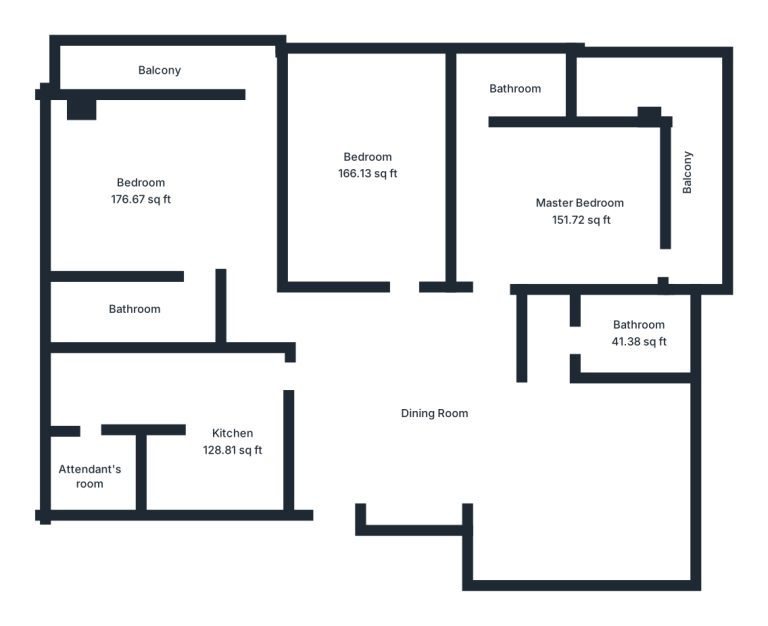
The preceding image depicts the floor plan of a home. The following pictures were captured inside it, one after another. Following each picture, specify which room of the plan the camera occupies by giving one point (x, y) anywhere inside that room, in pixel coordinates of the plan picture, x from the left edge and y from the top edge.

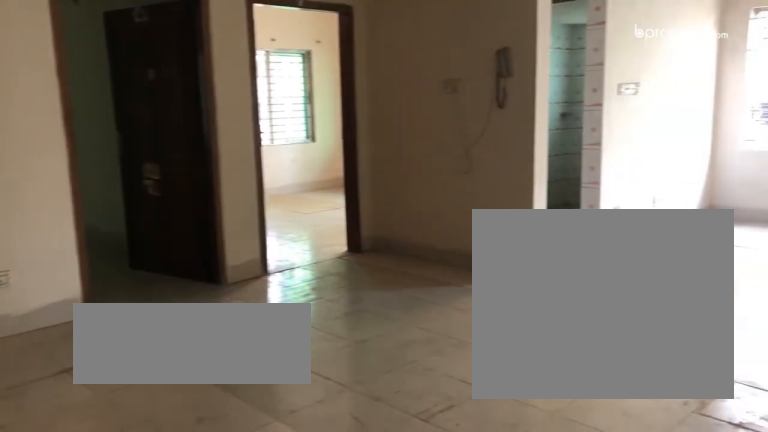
(426, 412)
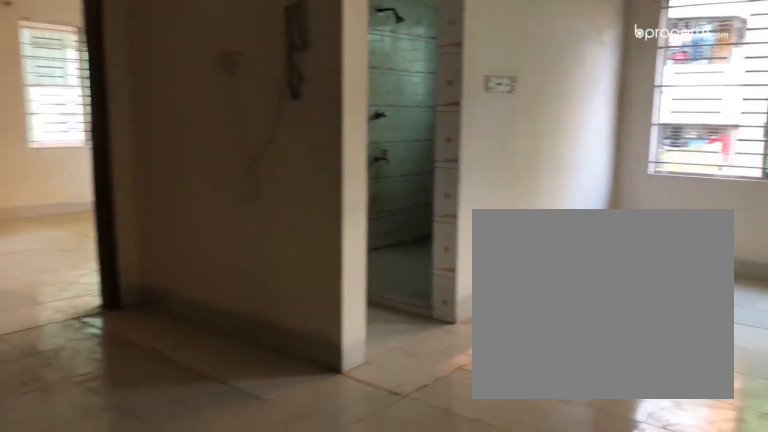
(426, 412)
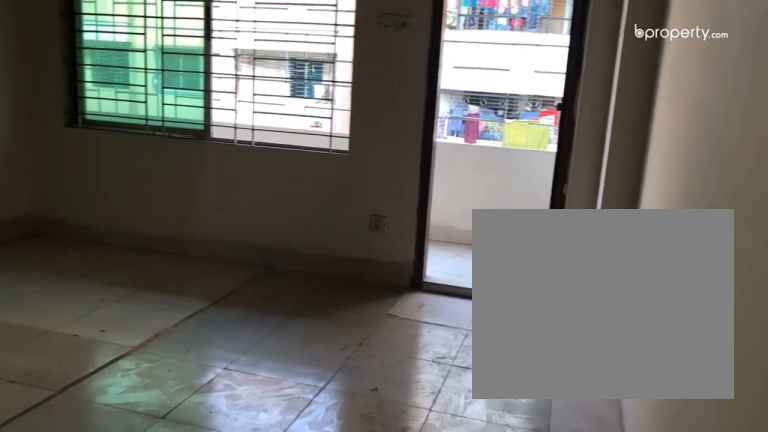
(577, 211)
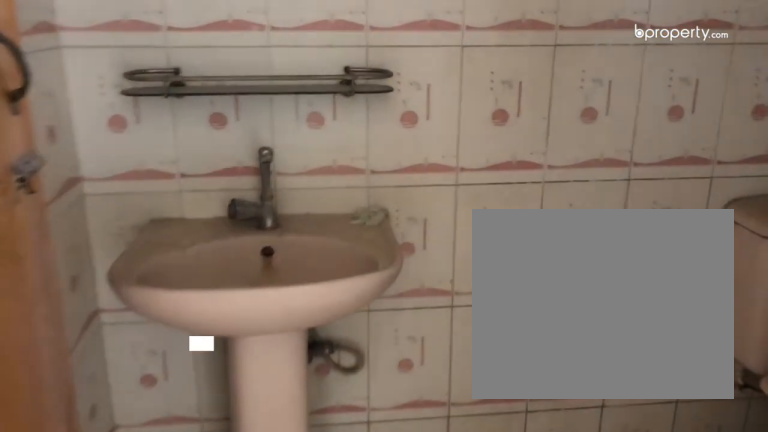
(518, 88)
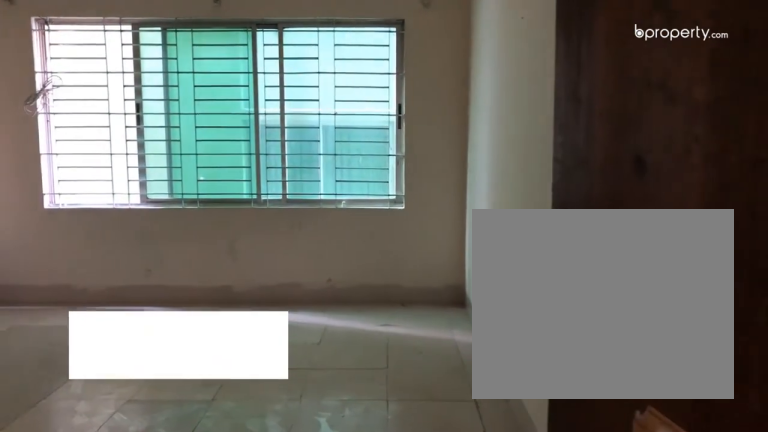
(372, 158)
